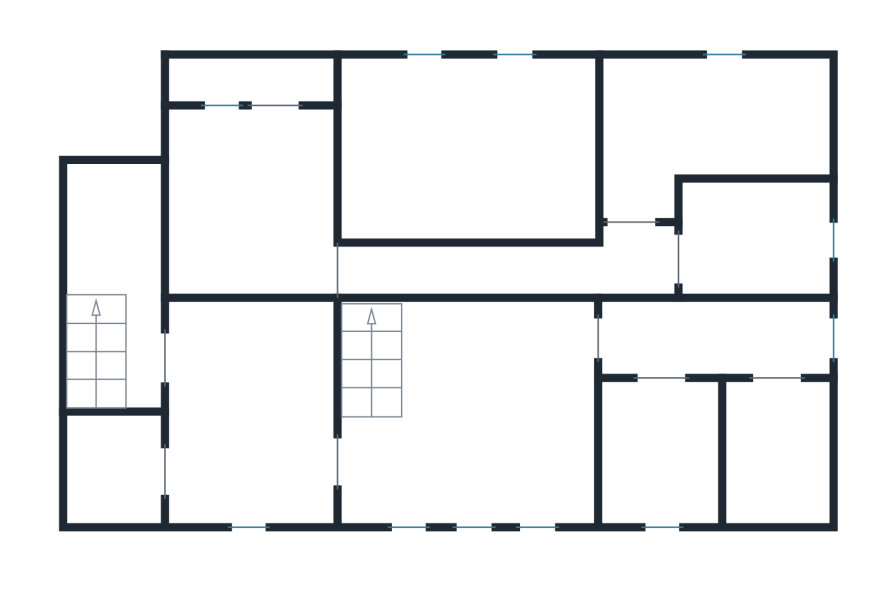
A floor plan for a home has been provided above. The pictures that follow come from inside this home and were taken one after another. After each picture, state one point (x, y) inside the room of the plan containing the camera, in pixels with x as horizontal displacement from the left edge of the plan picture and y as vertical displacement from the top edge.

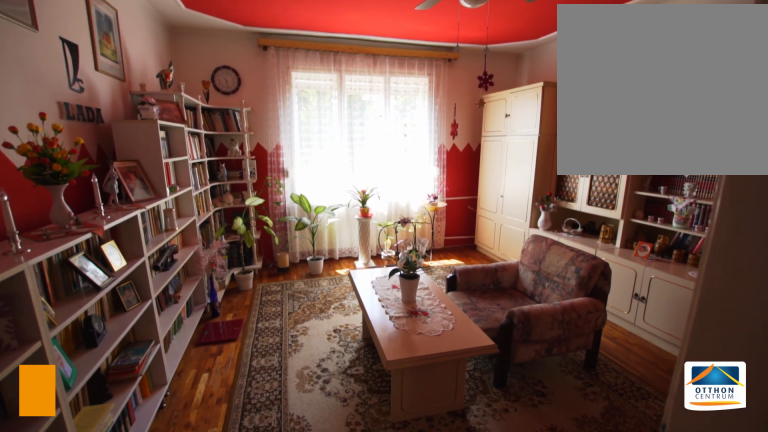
(470, 146)
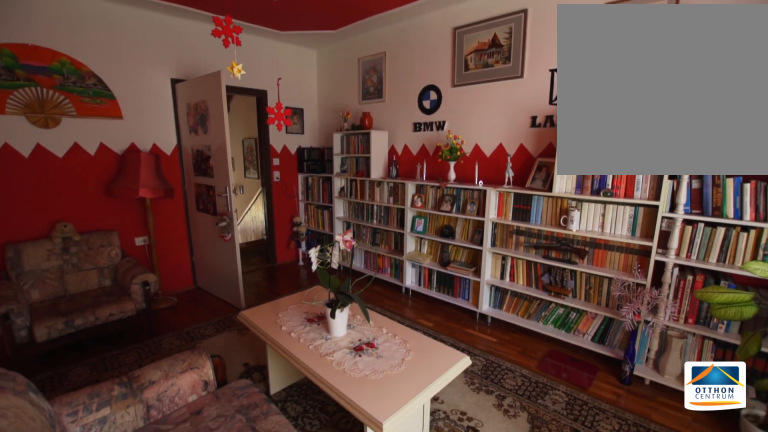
(470, 145)
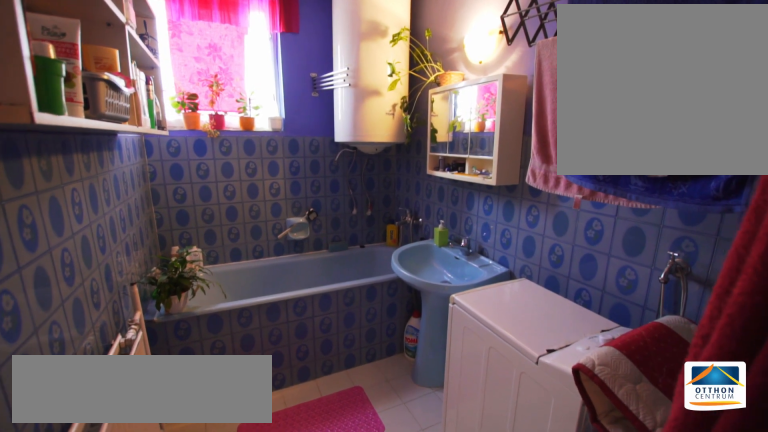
(757, 250)
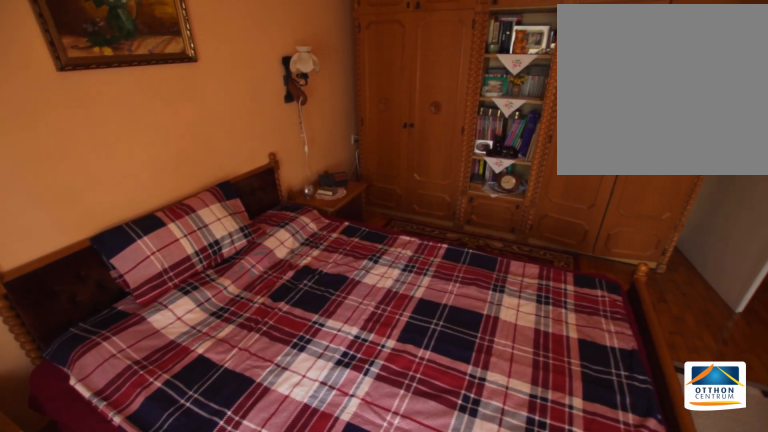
(709, 124)
